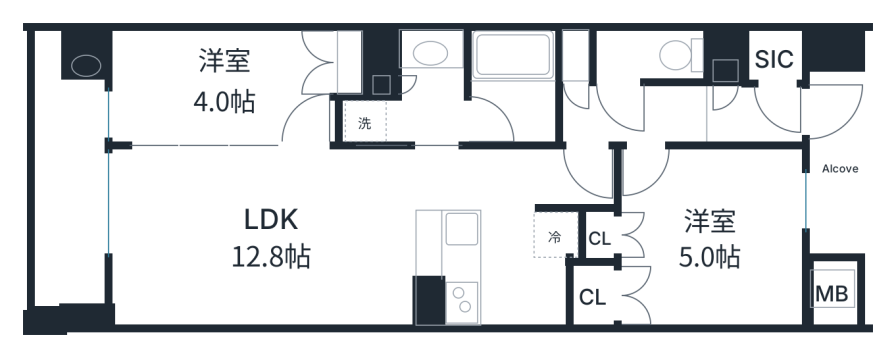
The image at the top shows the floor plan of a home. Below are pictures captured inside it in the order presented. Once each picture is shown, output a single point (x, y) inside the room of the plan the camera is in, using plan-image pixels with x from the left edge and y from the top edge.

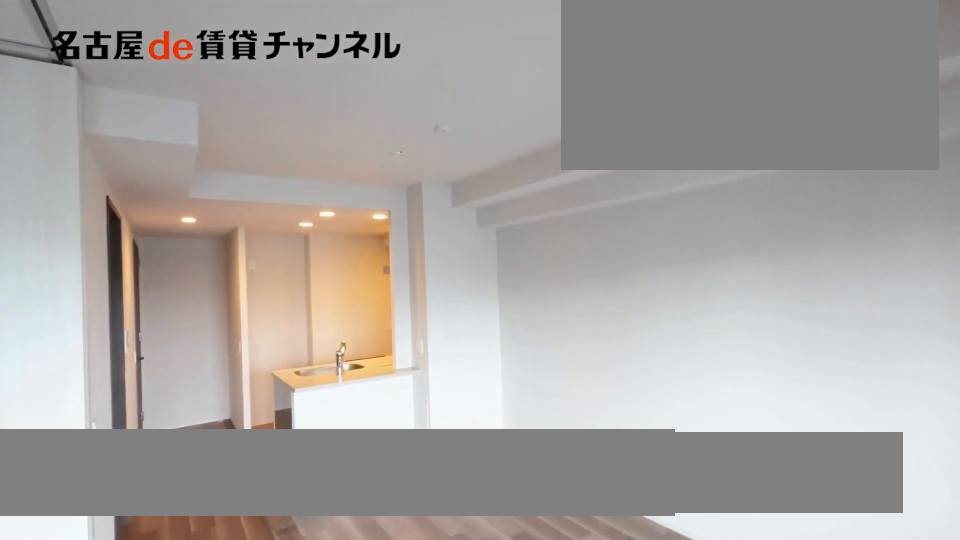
(258, 234)
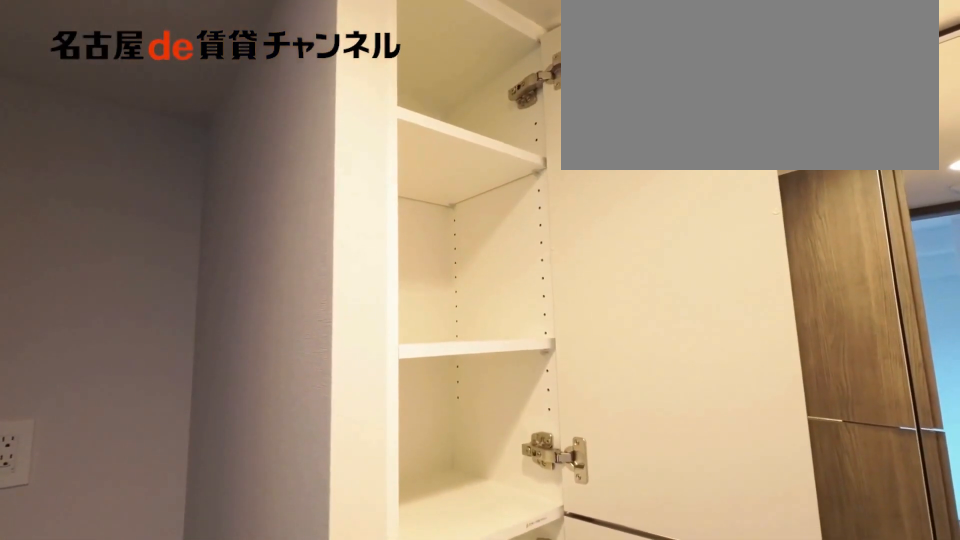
(406, 94)
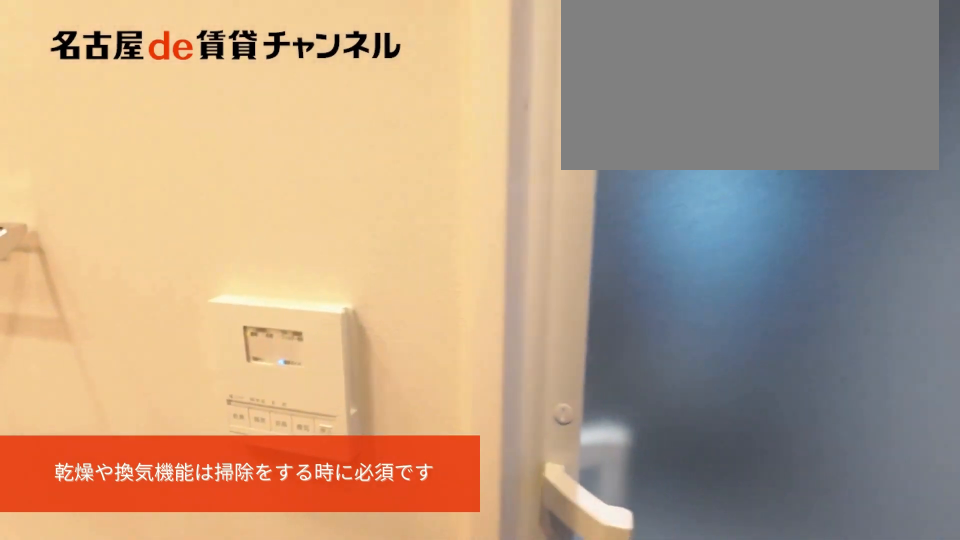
(406, 94)
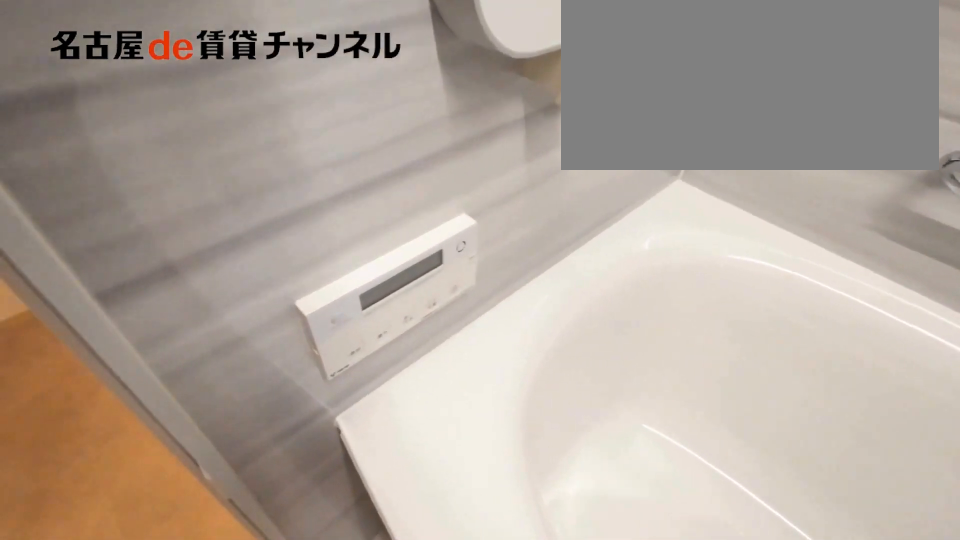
(511, 89)
